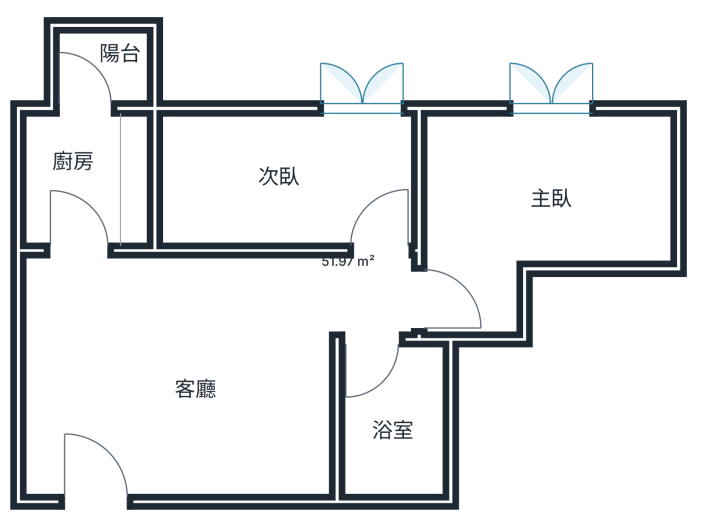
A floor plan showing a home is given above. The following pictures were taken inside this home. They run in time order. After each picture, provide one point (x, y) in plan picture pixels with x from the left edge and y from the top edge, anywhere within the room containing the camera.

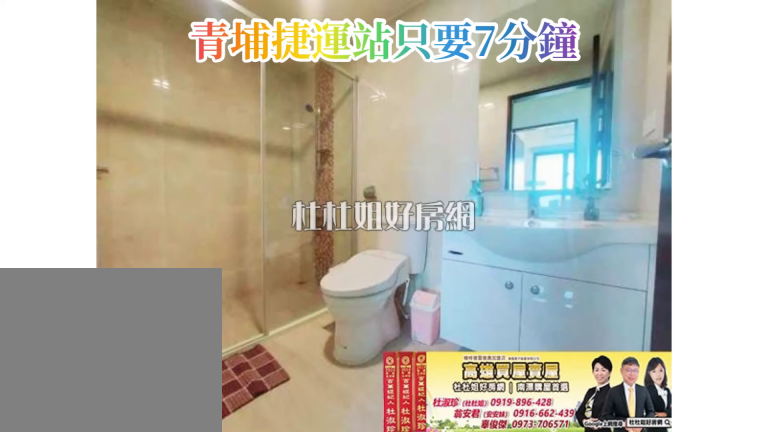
(401, 477)
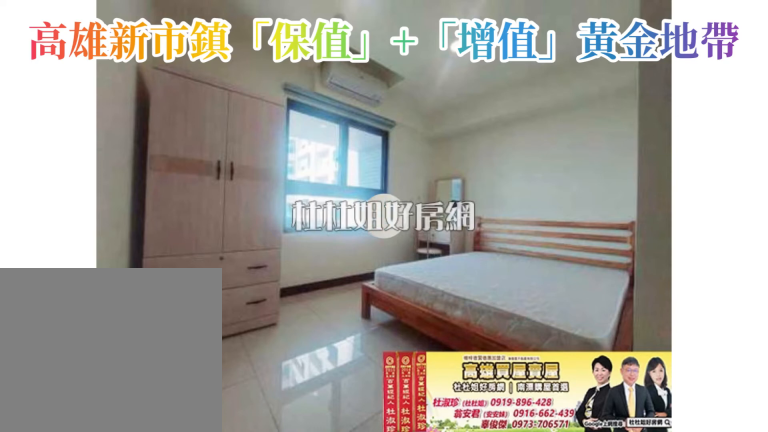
(629, 206)
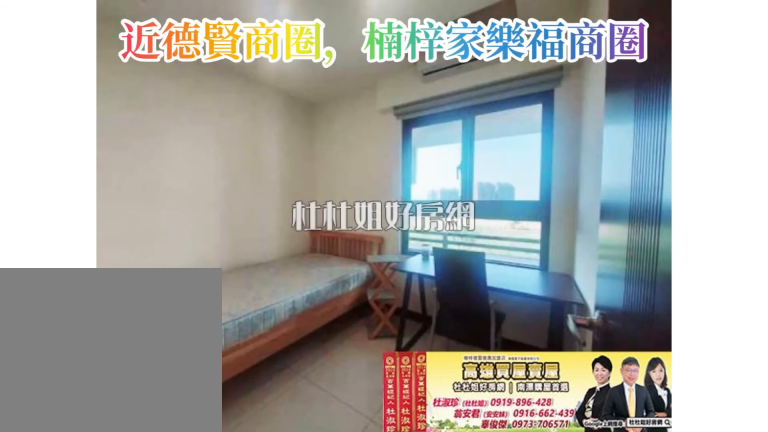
(372, 149)
